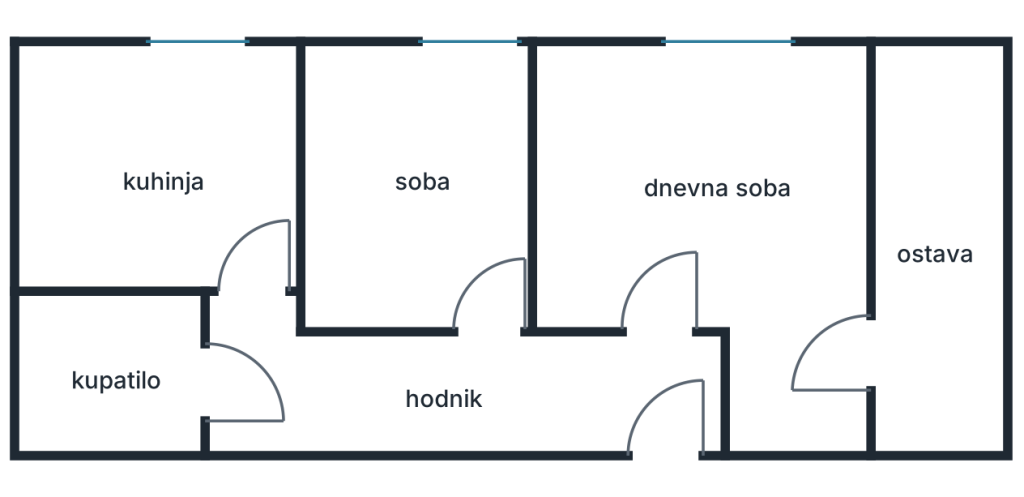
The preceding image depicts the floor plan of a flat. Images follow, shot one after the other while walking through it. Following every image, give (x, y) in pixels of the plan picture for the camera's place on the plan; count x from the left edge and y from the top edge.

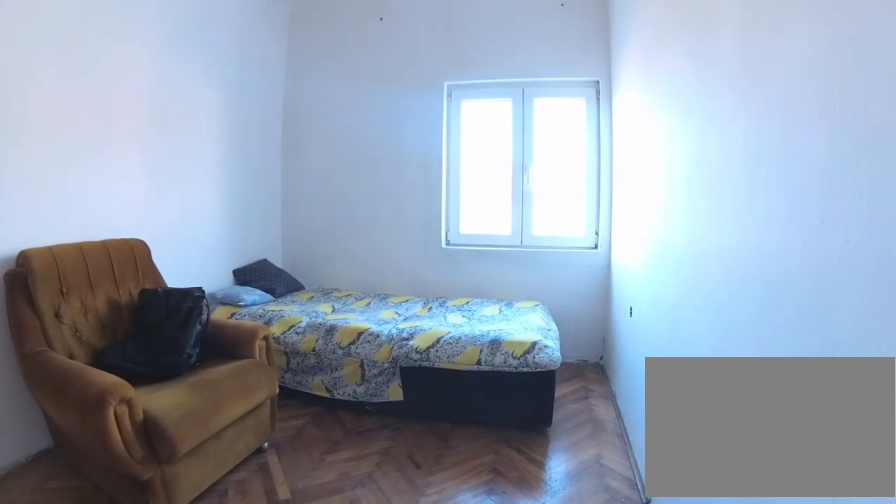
(505, 305)
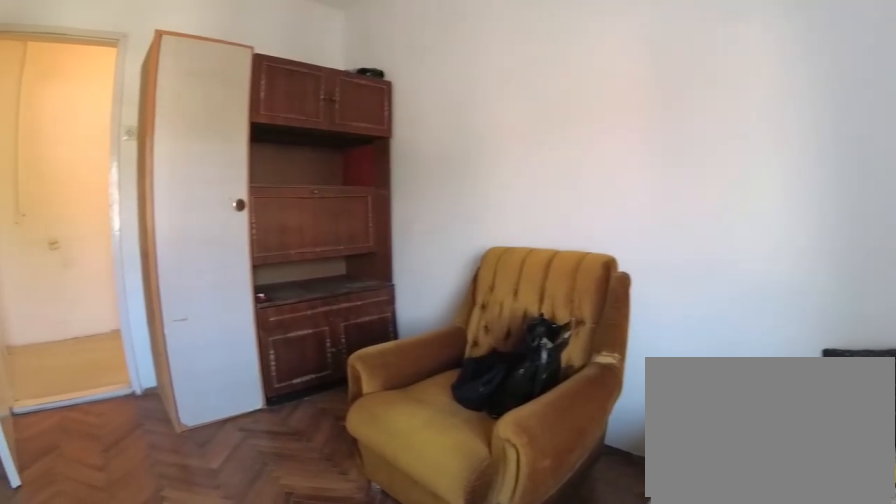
(479, 85)
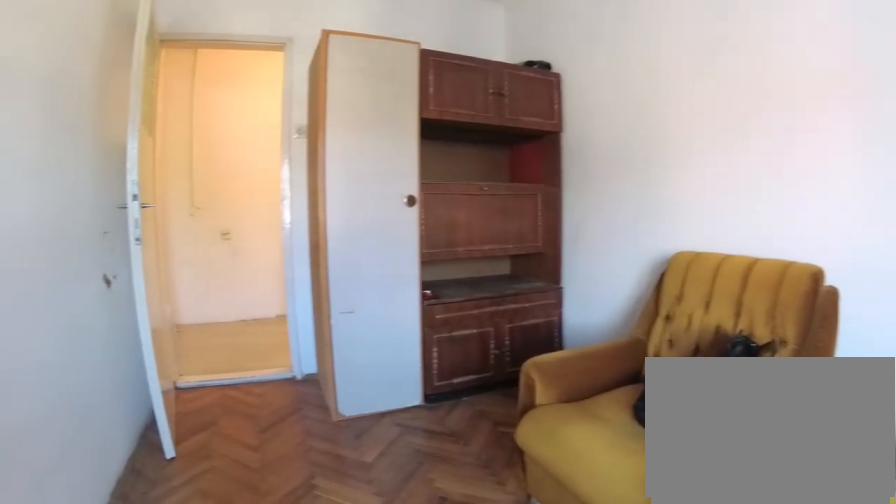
(473, 84)
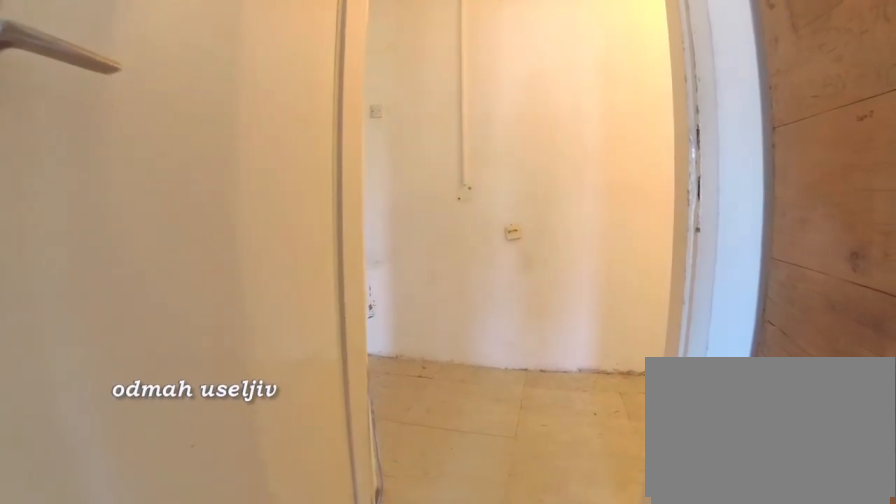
(478, 198)
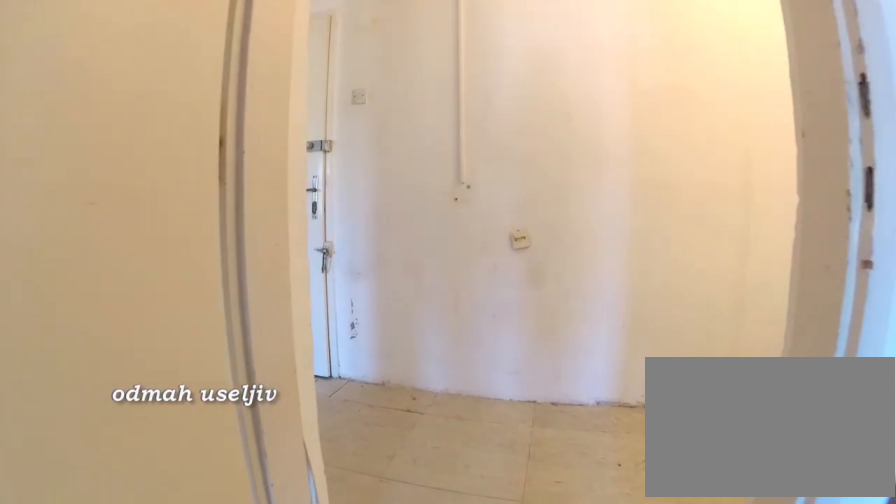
(484, 235)
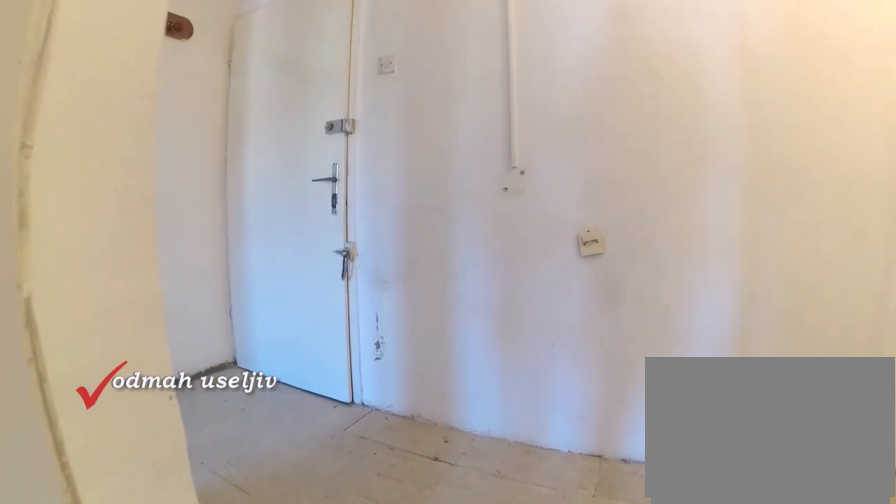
(491, 289)
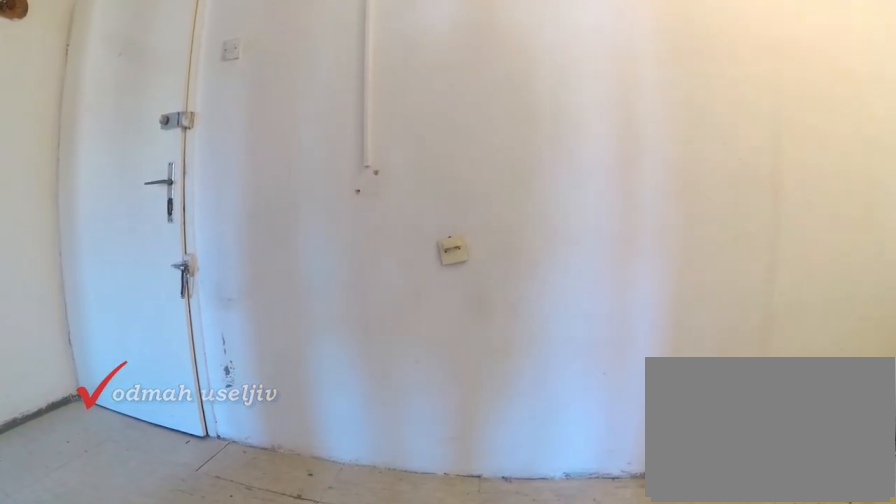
(491, 319)
